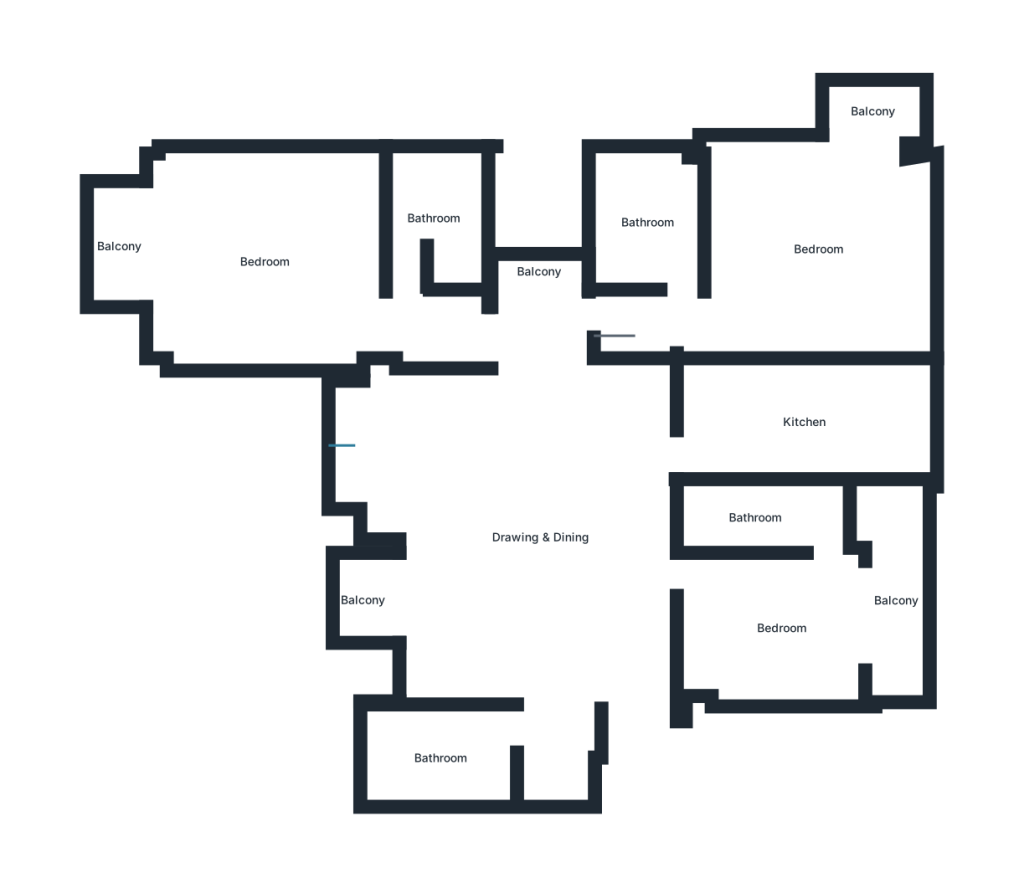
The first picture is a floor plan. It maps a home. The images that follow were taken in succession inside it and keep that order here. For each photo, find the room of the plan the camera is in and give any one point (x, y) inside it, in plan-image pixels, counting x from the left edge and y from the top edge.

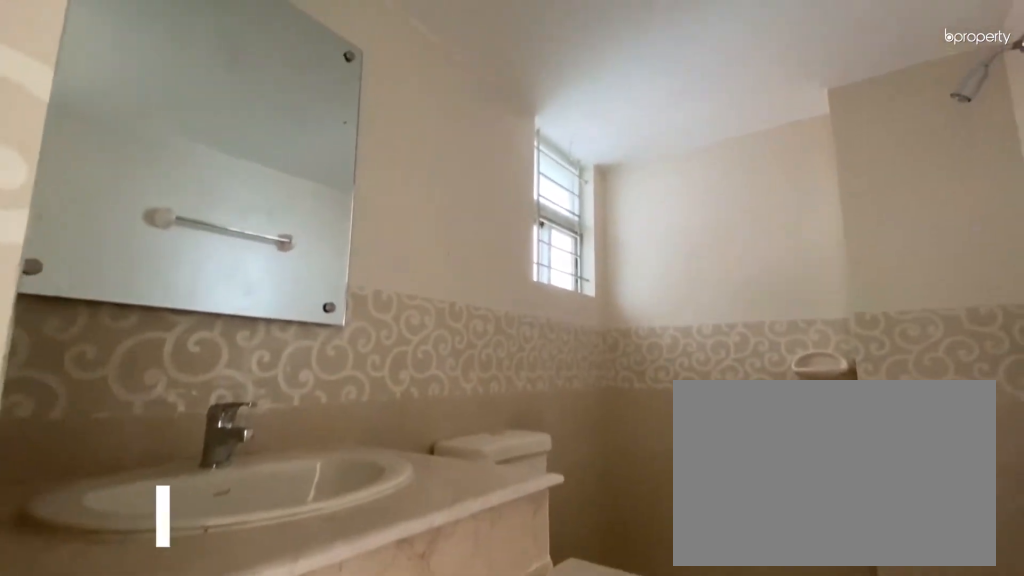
(649, 223)
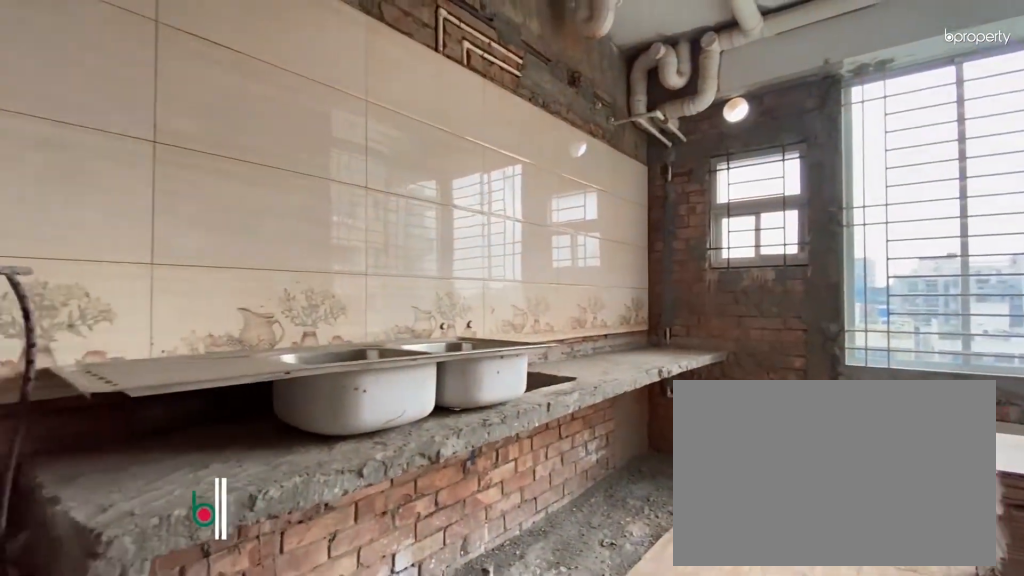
(804, 424)
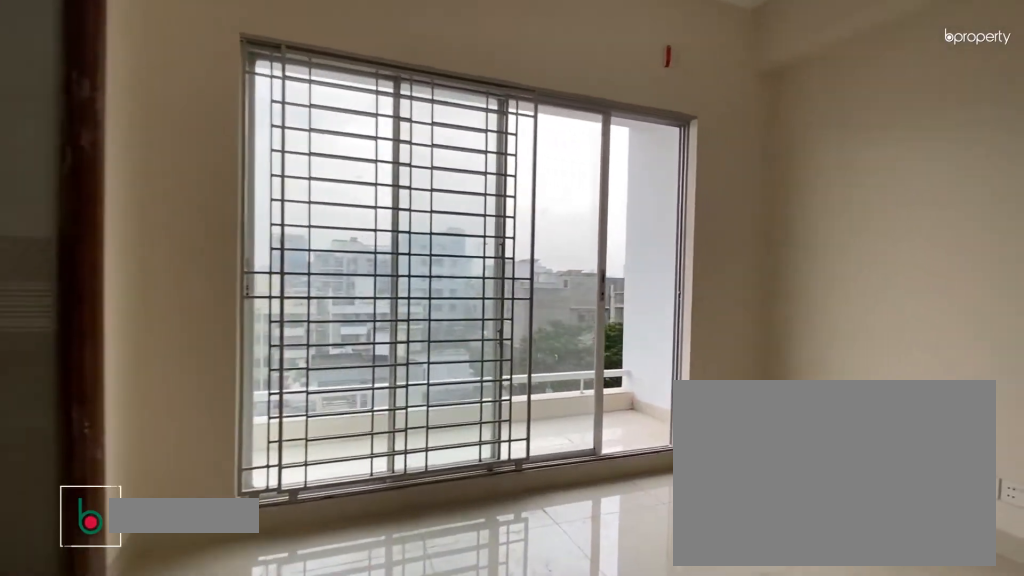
(783, 629)
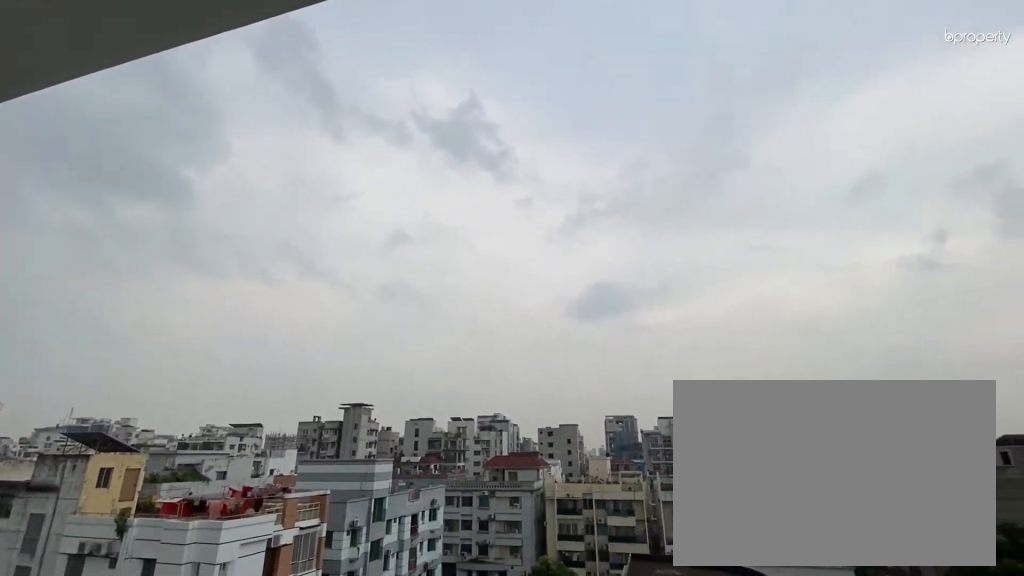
(899, 604)
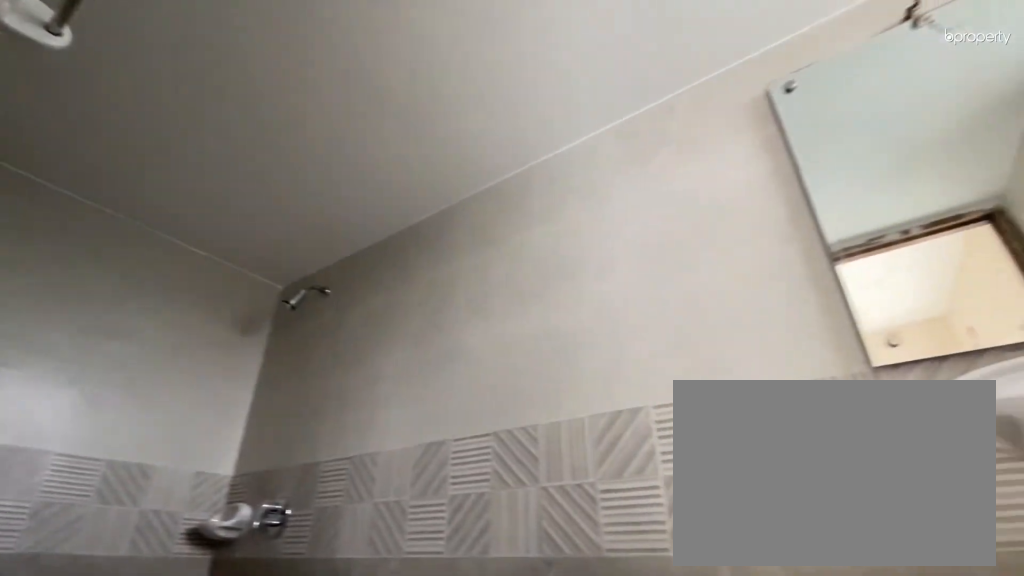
(750, 520)
